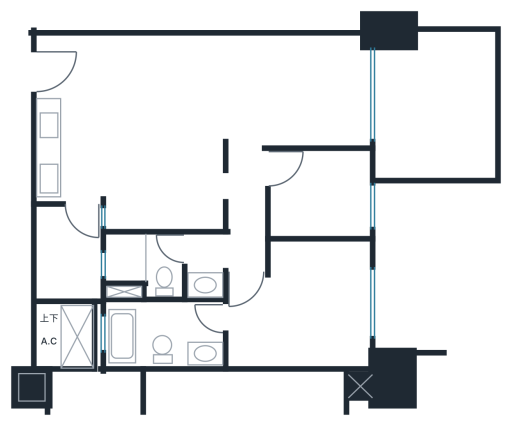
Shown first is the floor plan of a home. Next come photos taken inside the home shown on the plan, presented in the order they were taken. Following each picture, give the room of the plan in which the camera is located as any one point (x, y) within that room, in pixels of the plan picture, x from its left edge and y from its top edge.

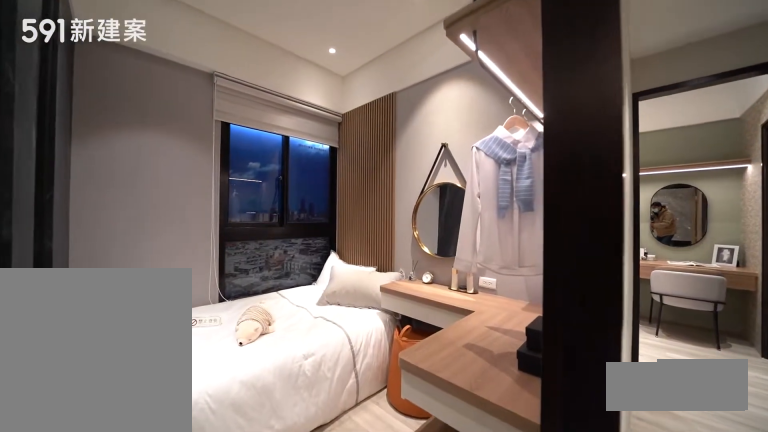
(324, 196)
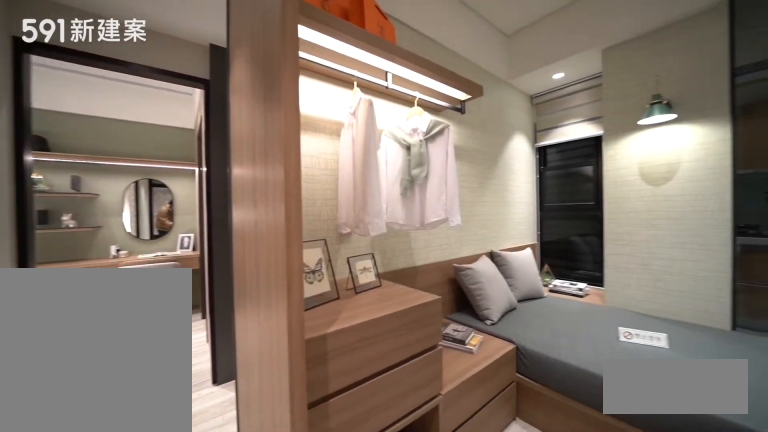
(160, 187)
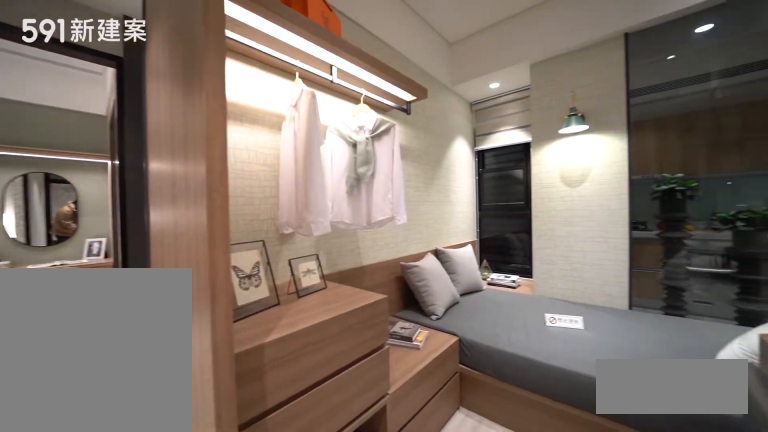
(160, 187)
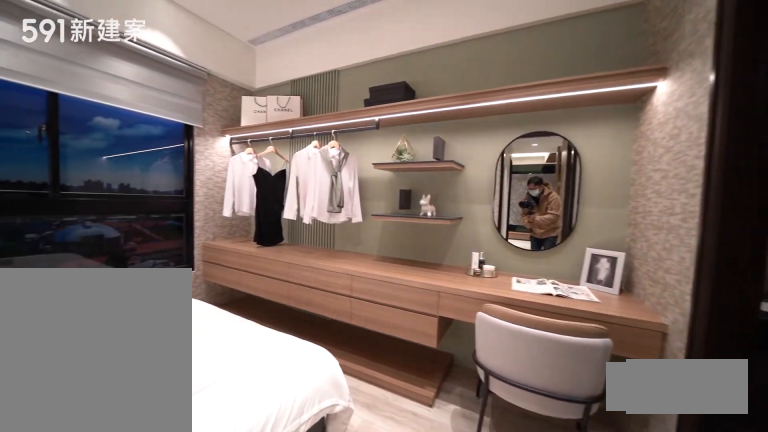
(303, 306)
